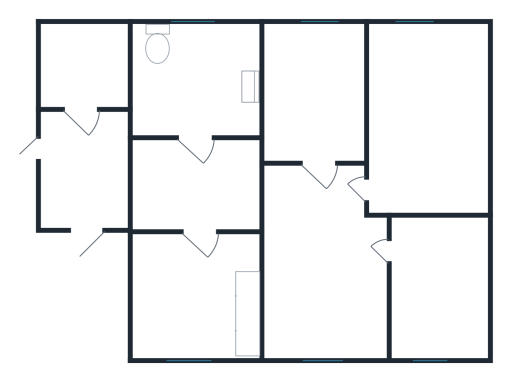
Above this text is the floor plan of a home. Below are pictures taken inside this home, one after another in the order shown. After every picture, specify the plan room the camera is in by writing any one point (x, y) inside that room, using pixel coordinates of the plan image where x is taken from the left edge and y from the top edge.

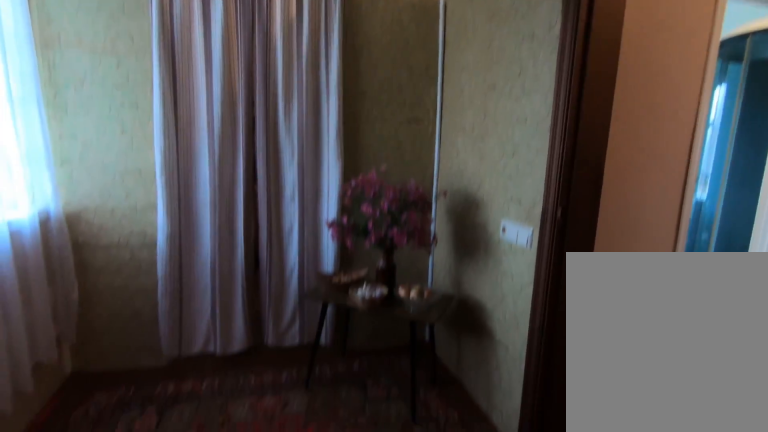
(83, 204)
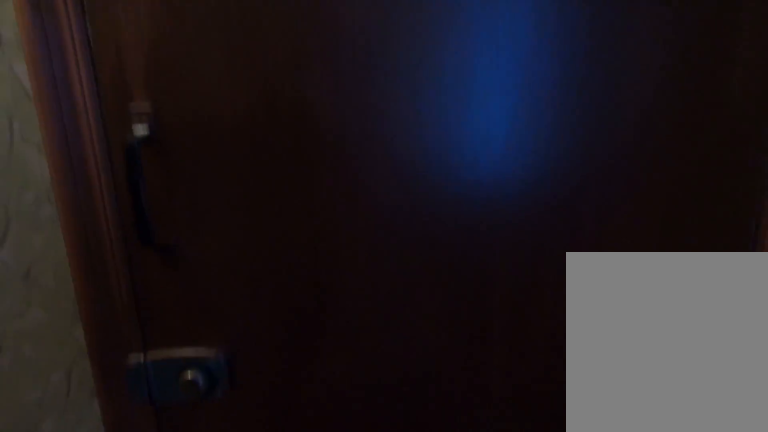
(83, 204)
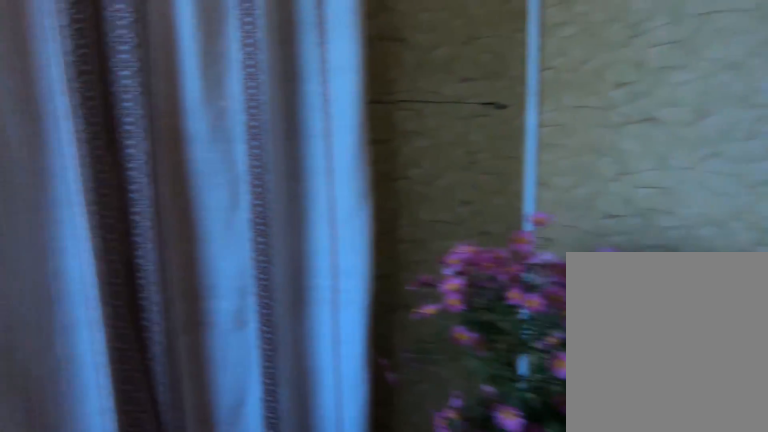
(81, 114)
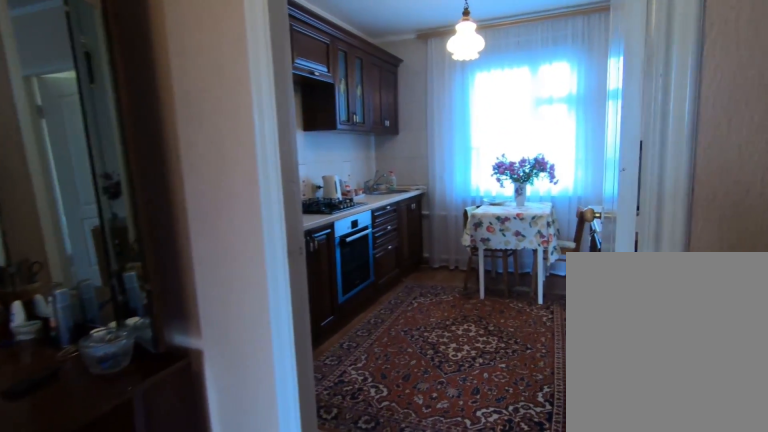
(180, 209)
